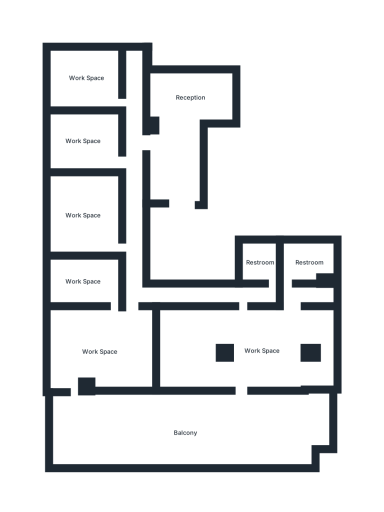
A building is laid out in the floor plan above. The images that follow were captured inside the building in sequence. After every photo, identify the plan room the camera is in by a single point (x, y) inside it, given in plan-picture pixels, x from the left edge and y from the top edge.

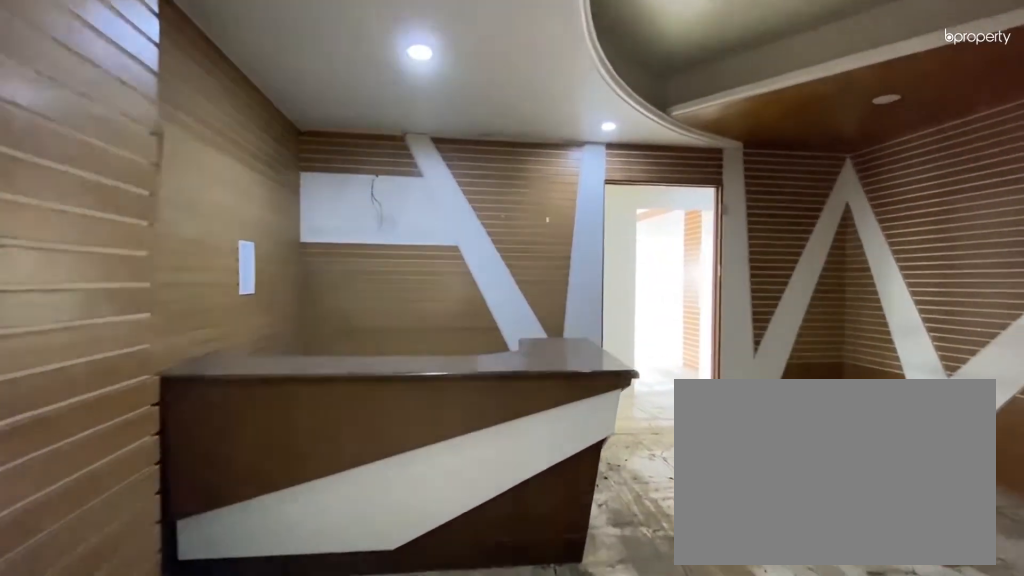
(179, 102)
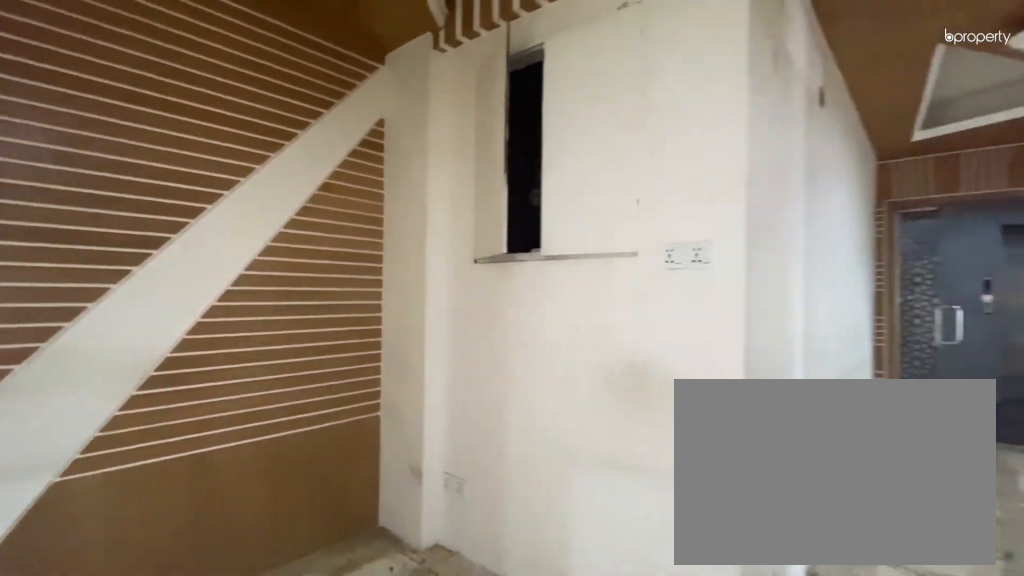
(179, 102)
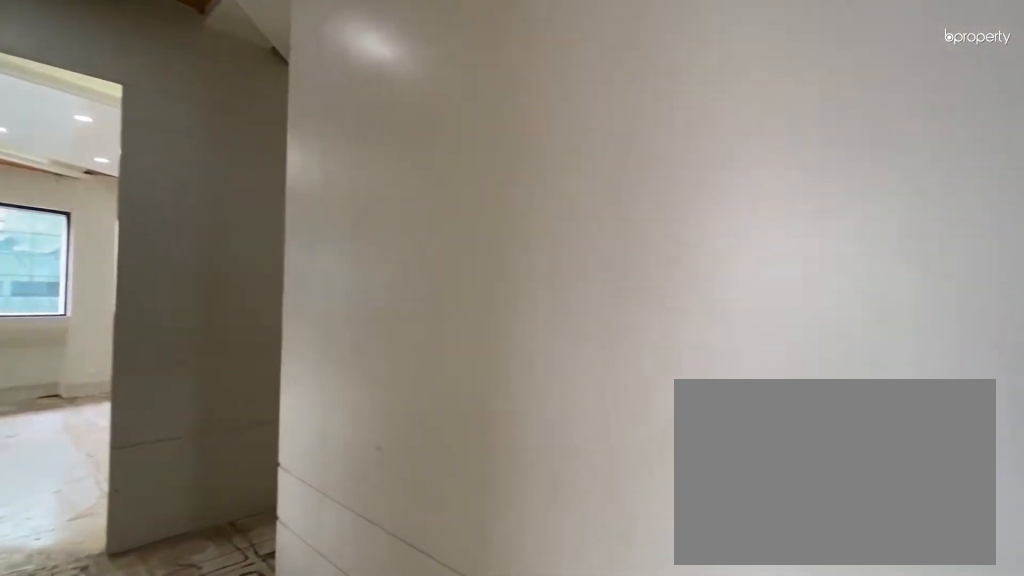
(134, 125)
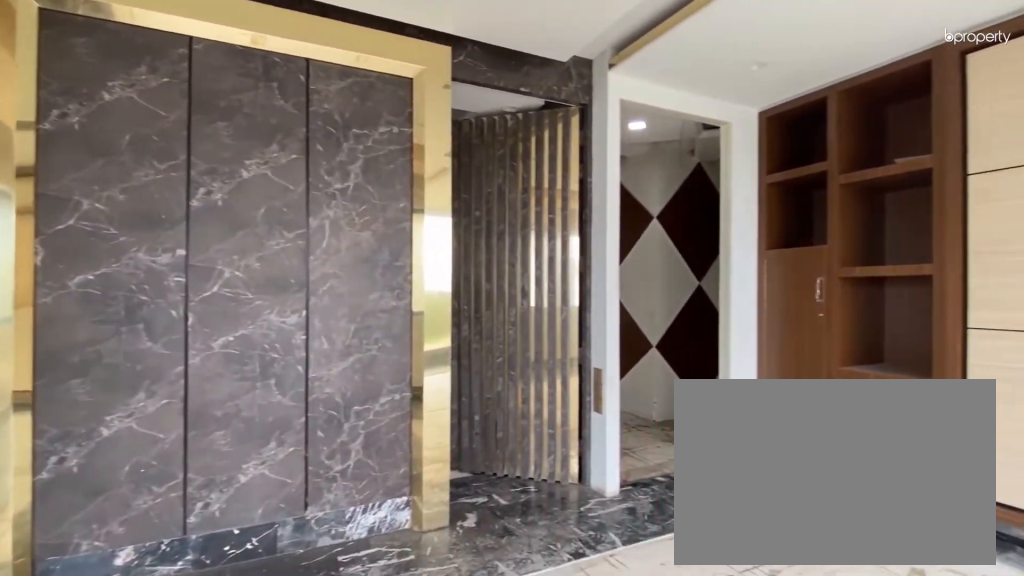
(100, 352)
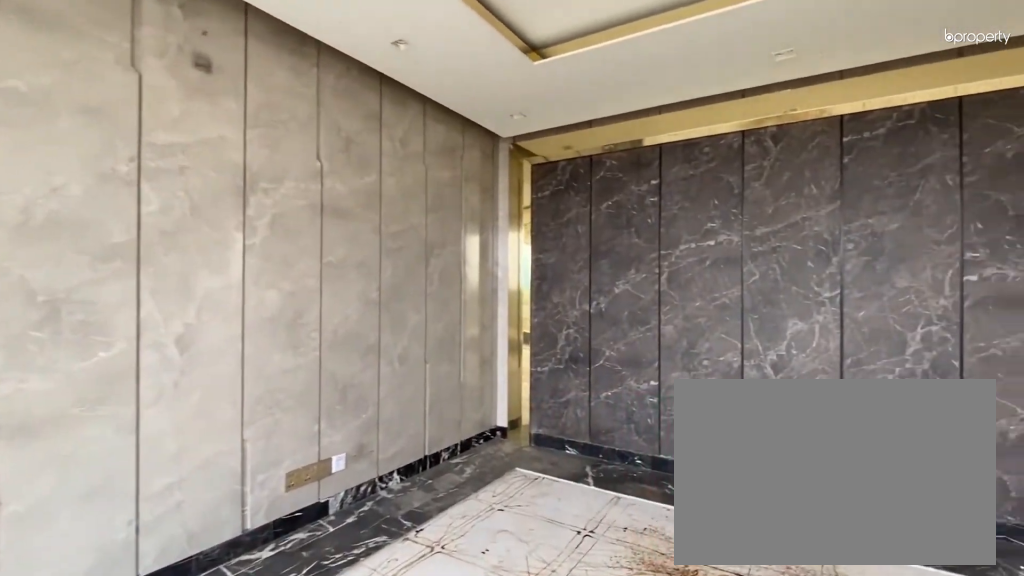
(250, 347)
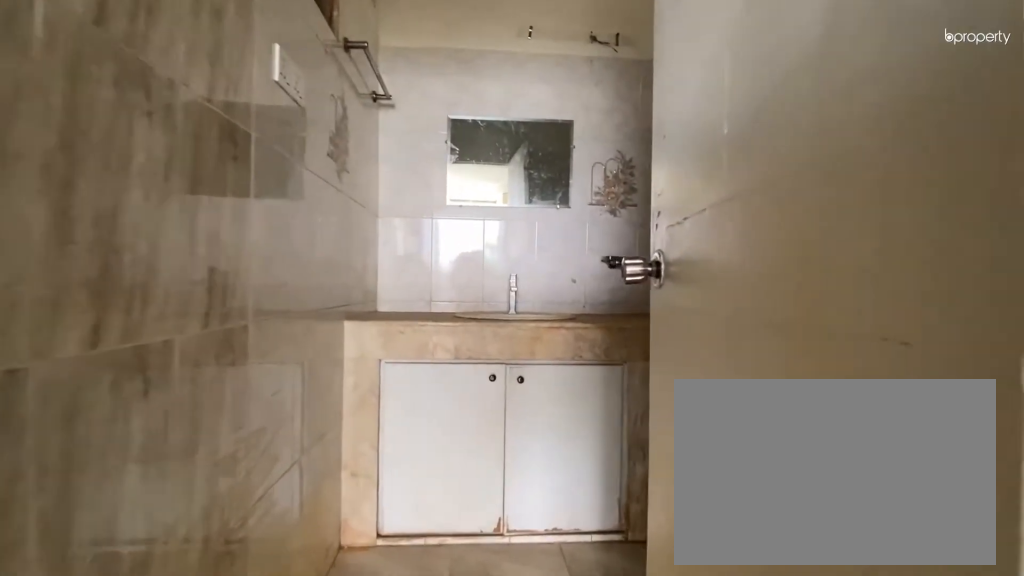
(304, 264)
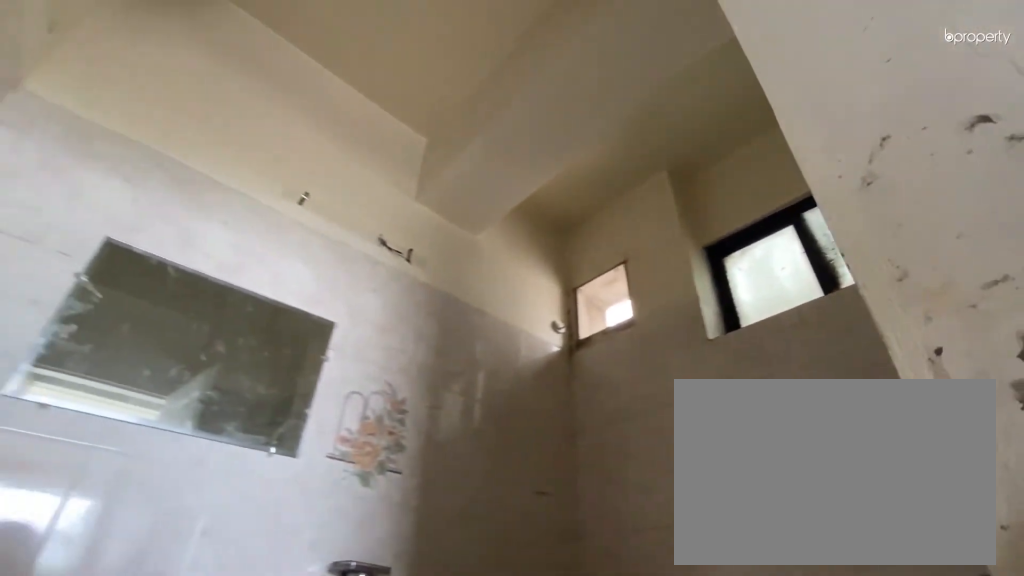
(304, 264)
